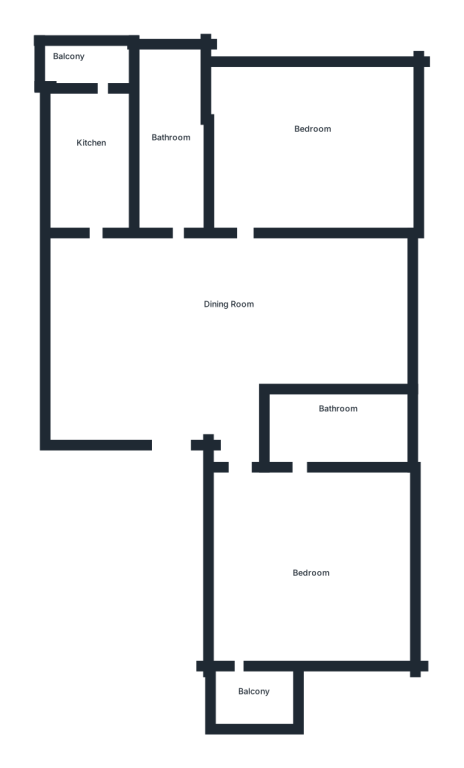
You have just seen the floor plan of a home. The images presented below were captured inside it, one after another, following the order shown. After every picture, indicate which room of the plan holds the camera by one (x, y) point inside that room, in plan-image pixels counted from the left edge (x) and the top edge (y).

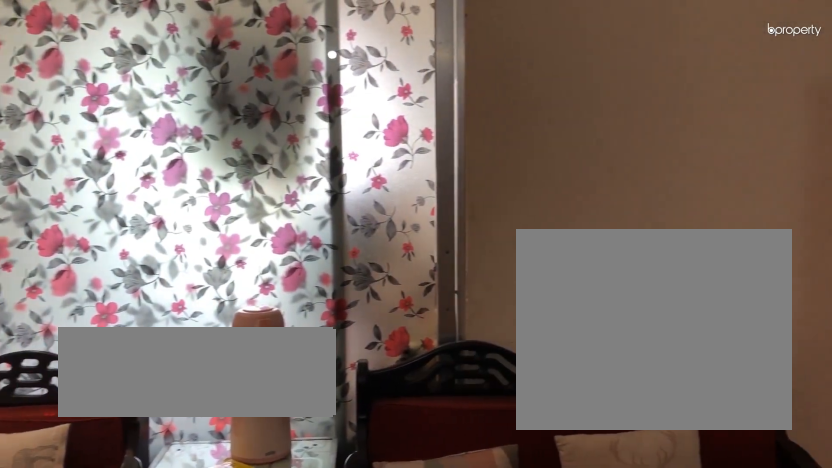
(227, 320)
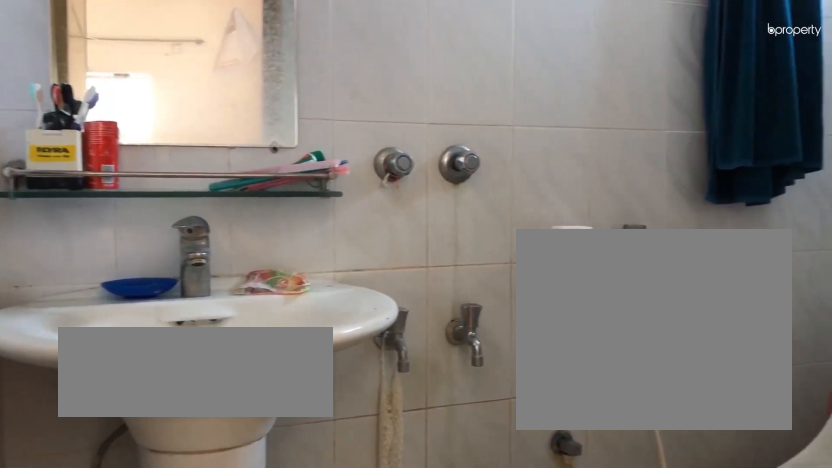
(335, 429)
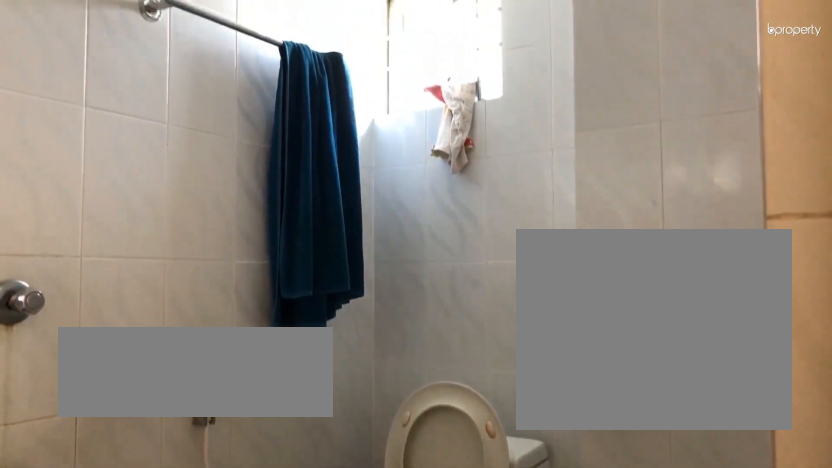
(335, 429)
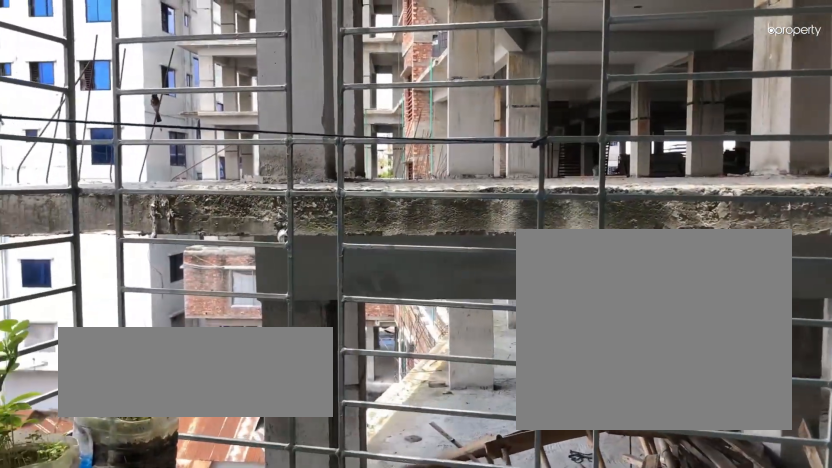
(262, 689)
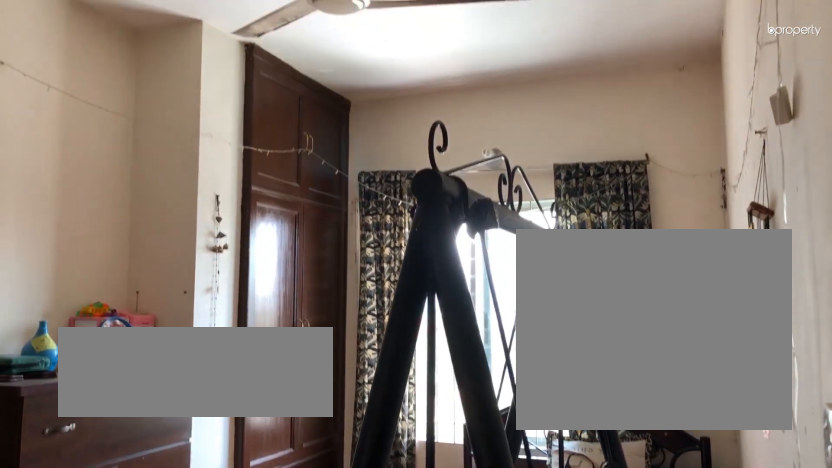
(323, 132)
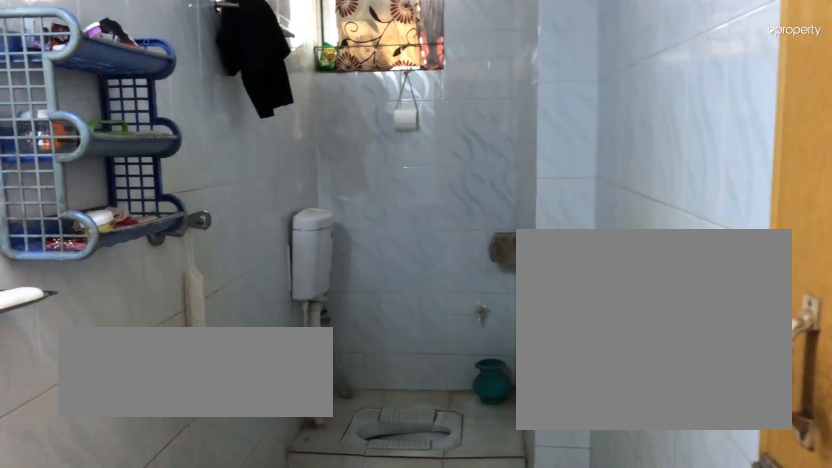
(171, 128)
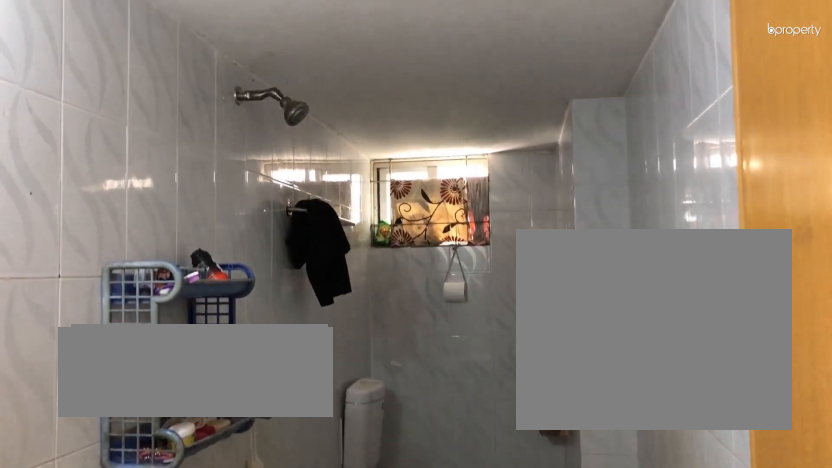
(170, 128)
